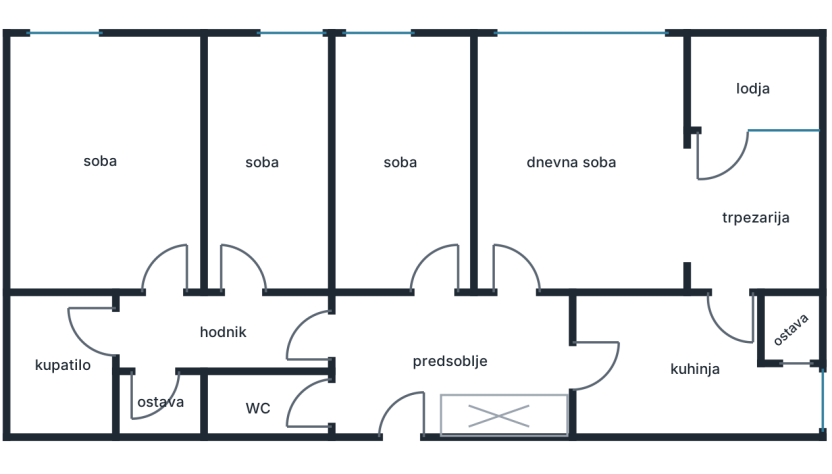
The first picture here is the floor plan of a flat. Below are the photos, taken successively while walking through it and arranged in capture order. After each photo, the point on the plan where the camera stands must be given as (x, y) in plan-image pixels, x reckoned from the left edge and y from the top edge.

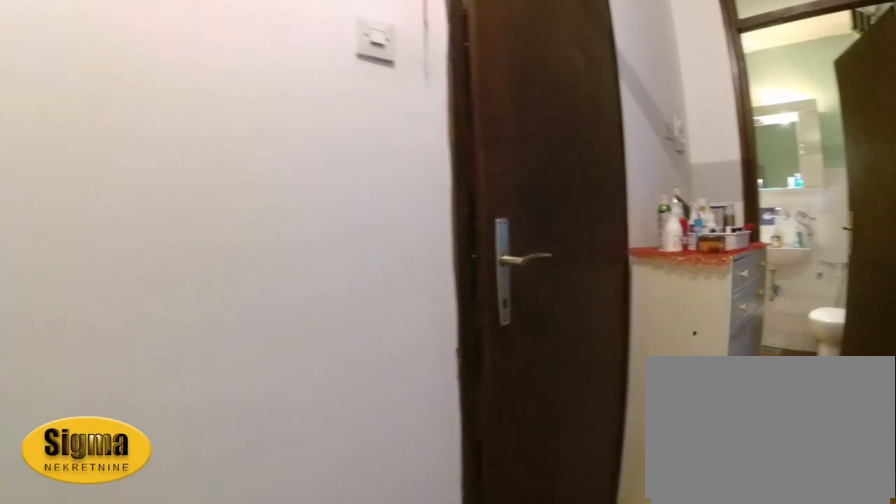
(274, 304)
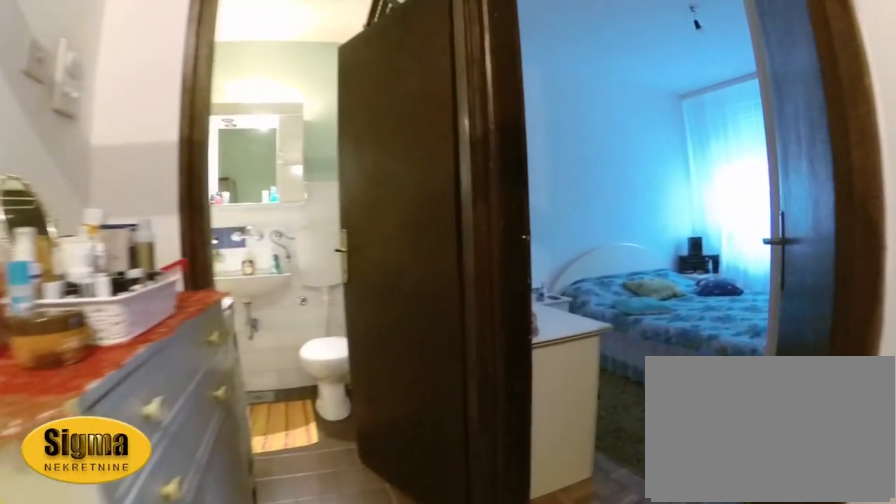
(200, 339)
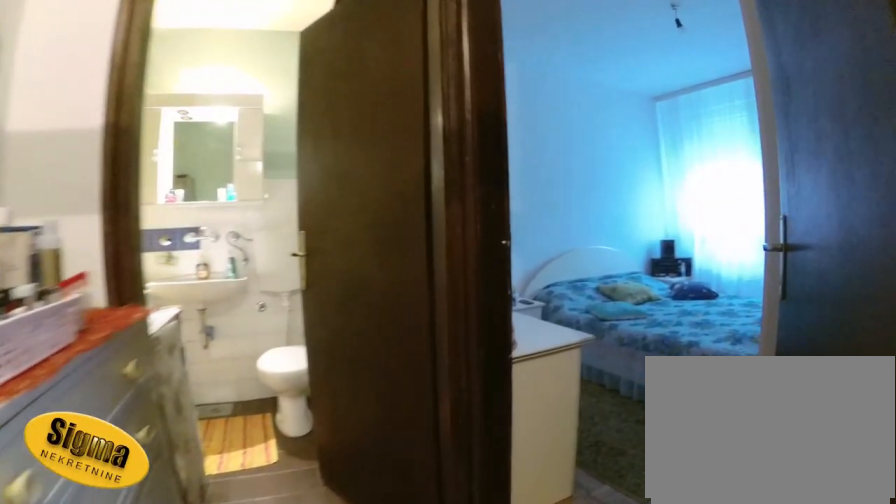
(188, 336)
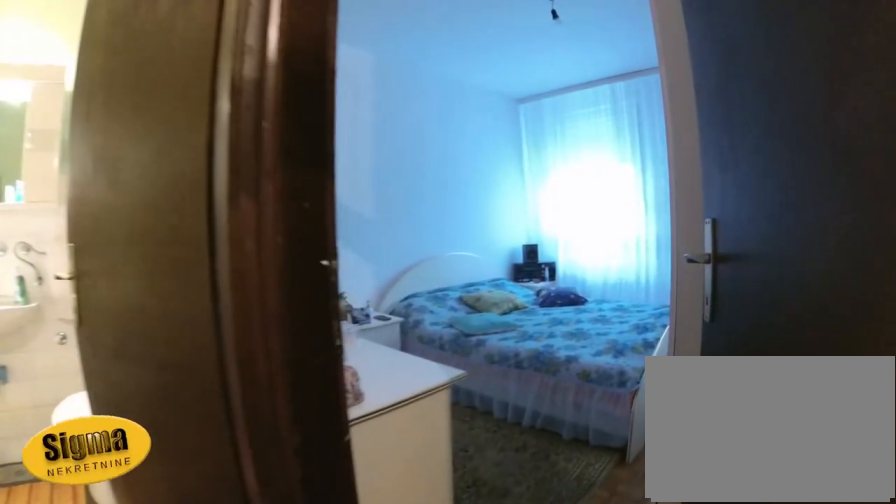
(181, 330)
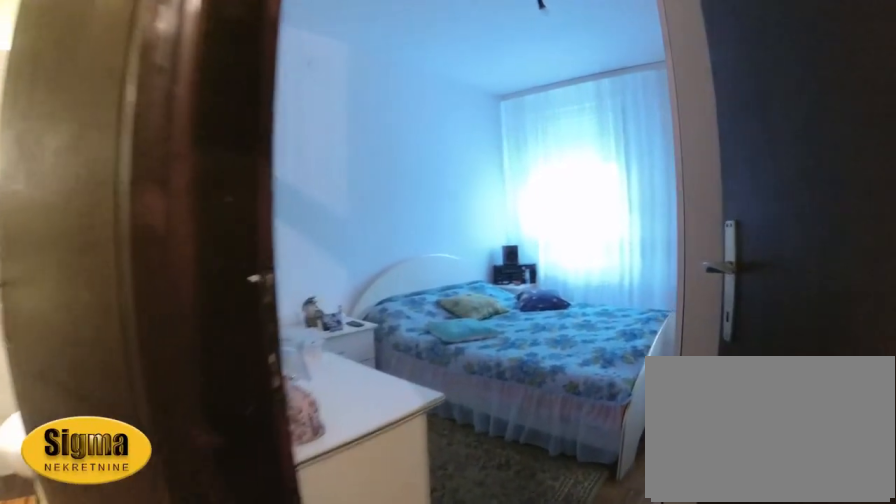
(180, 327)
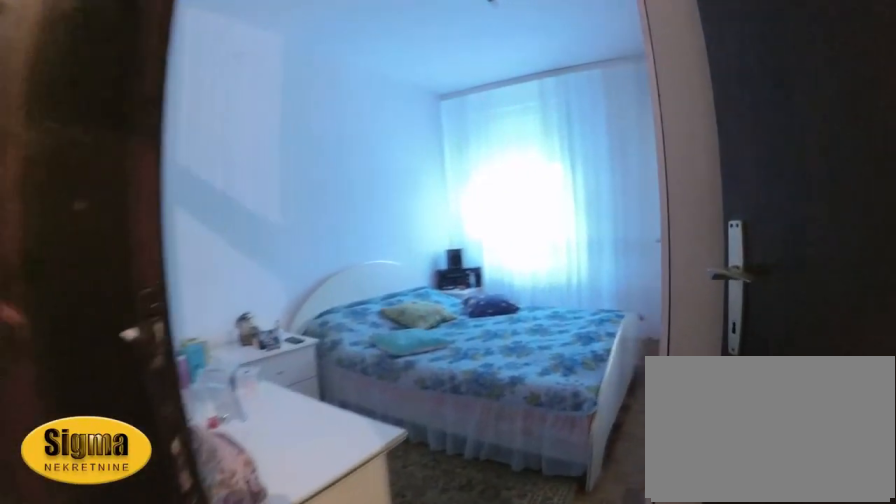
(179, 324)
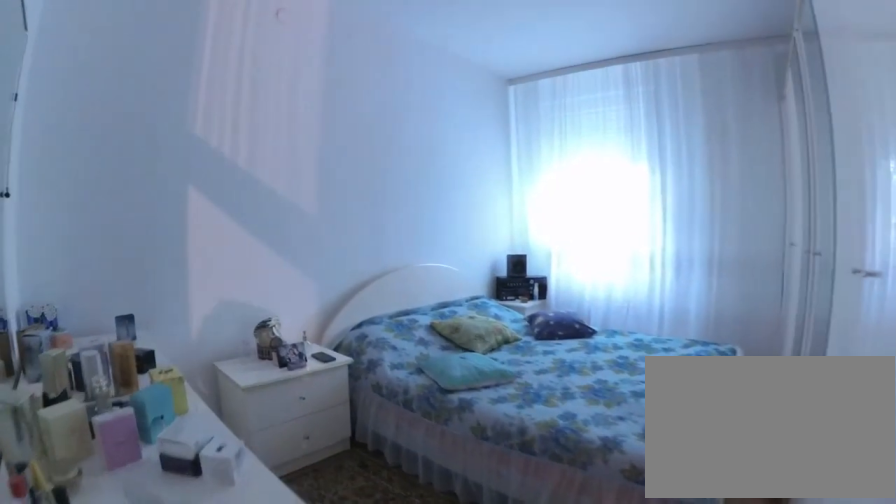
(168, 296)
